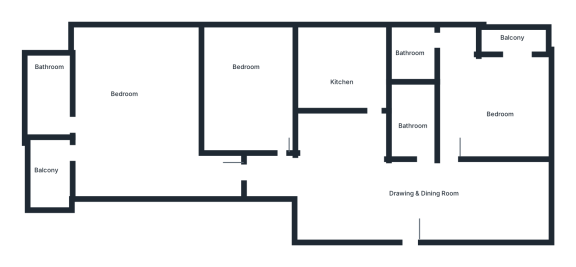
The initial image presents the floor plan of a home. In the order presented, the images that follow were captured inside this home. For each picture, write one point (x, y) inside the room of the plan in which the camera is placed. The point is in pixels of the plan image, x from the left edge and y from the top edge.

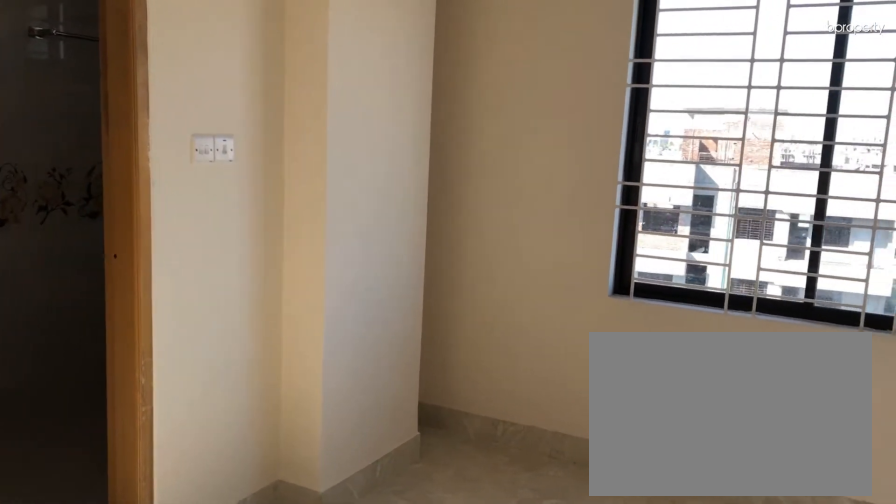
(134, 119)
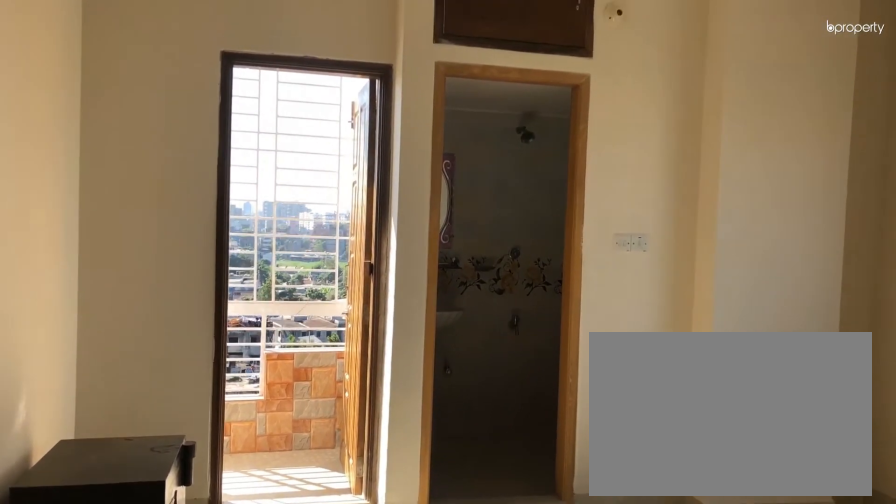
(134, 119)
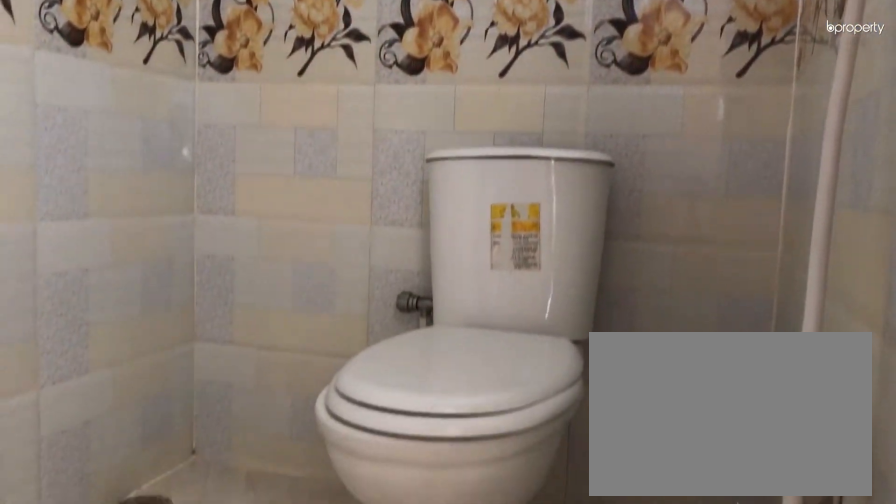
(46, 95)
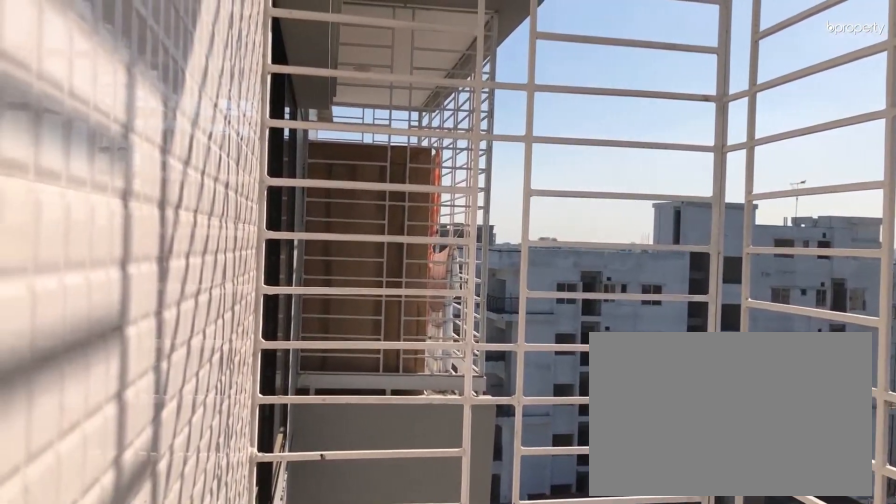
(48, 176)
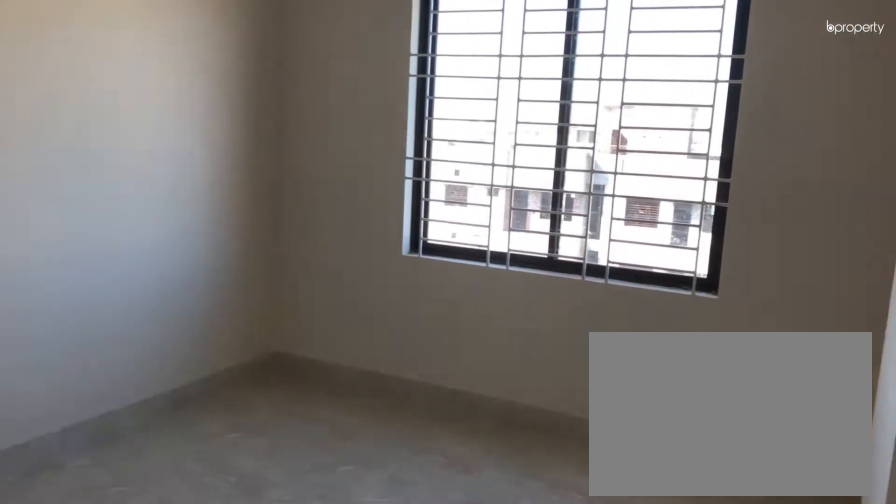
(270, 126)
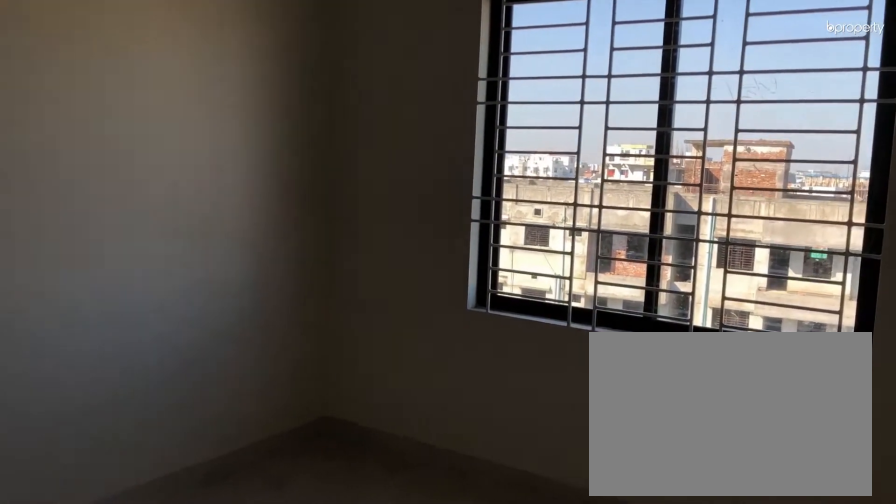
(251, 93)
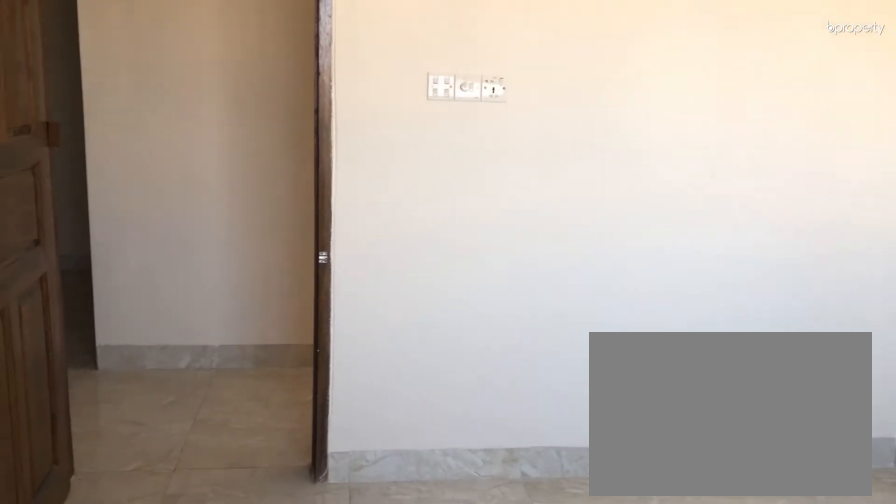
(251, 93)
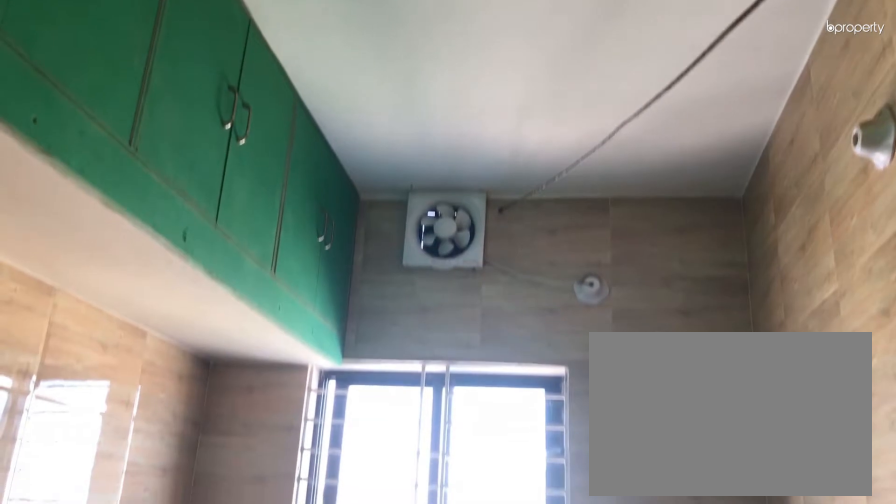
(346, 73)
